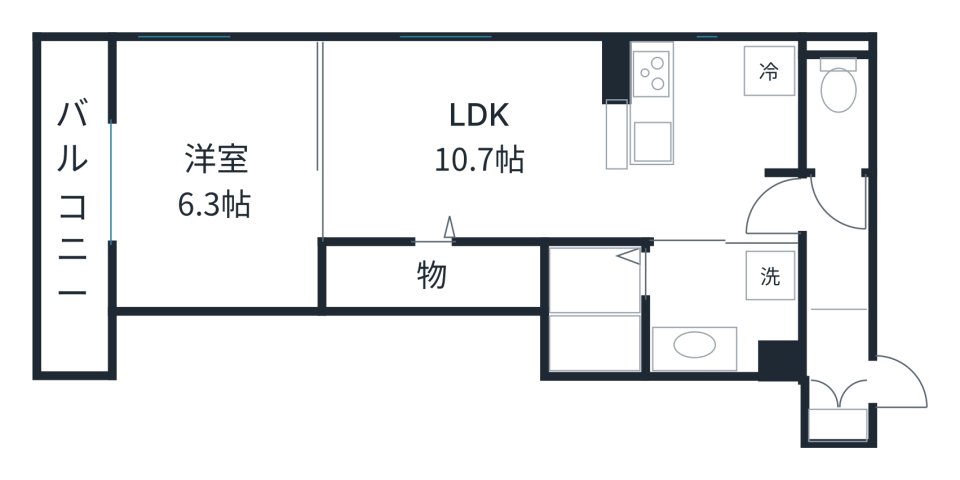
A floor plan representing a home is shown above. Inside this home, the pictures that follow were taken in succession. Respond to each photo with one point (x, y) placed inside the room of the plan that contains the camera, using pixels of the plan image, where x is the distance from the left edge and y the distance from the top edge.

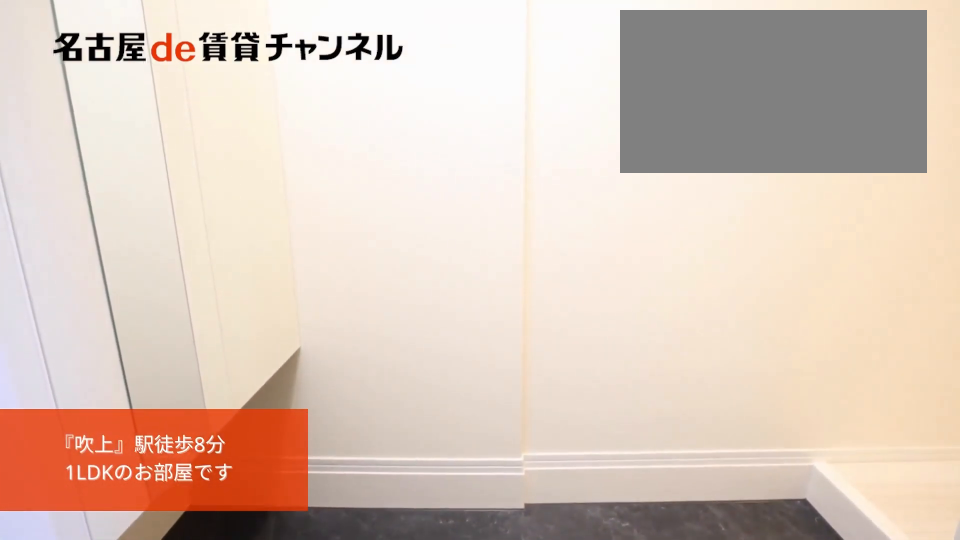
(839, 378)
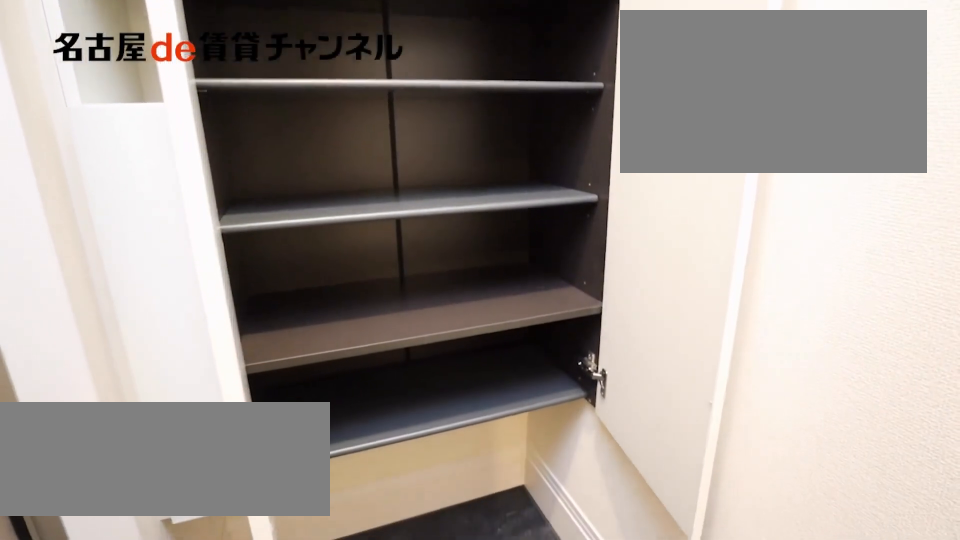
(839, 378)
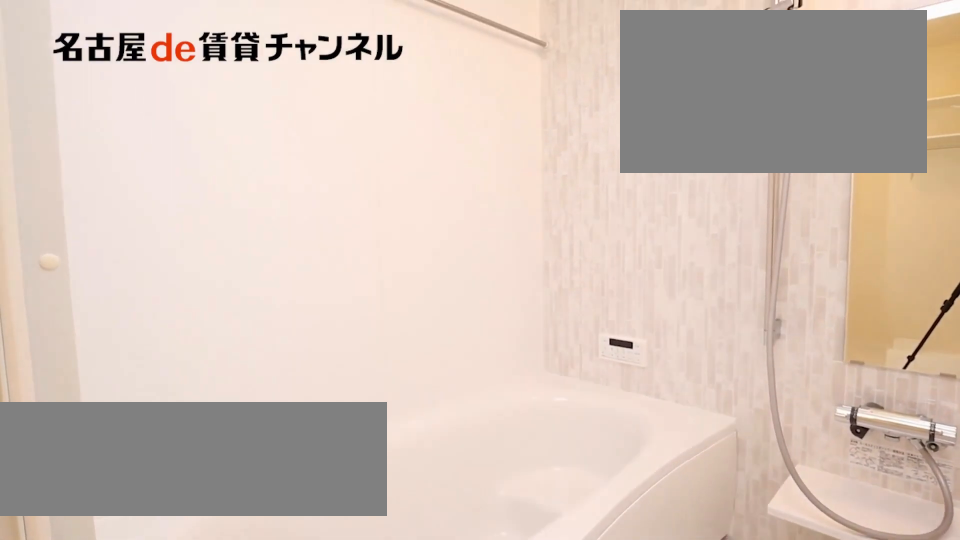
(595, 314)
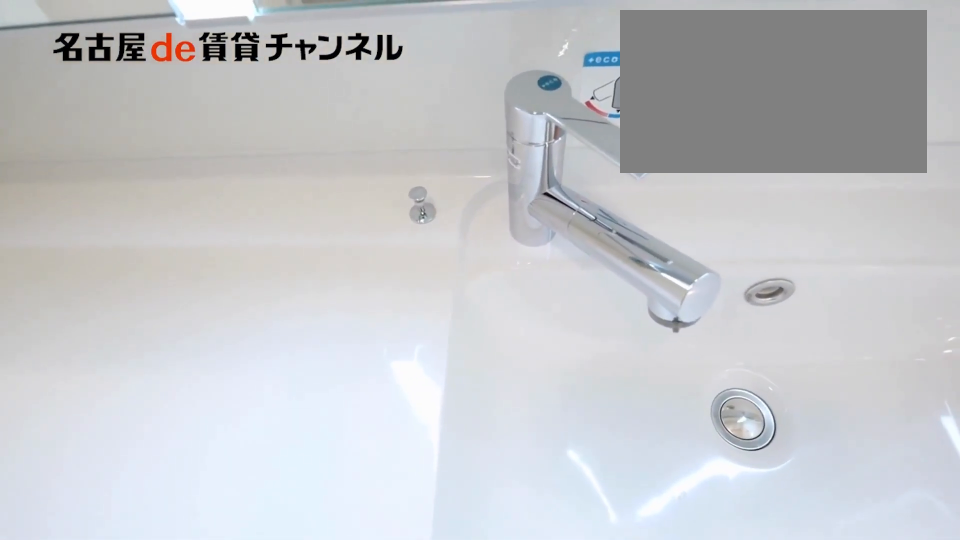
(725, 312)
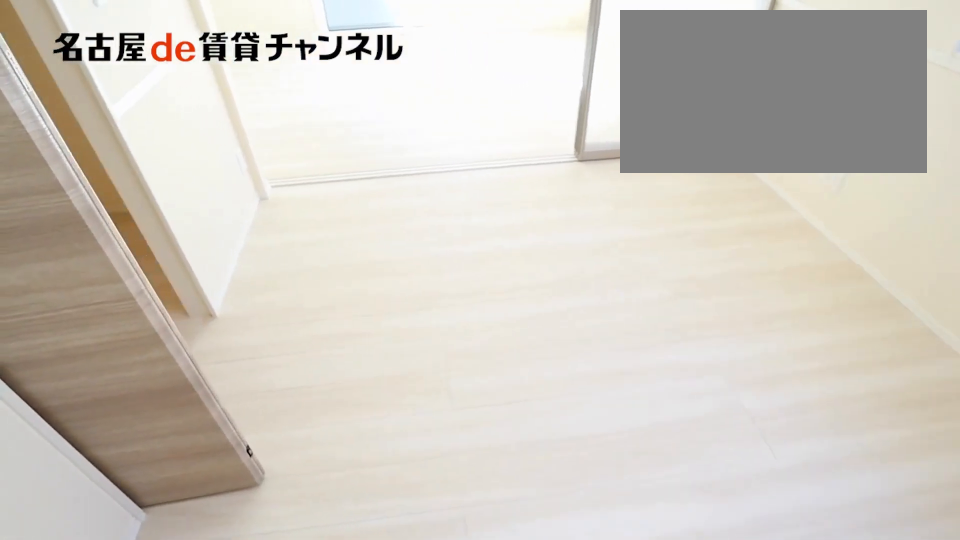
(463, 143)
